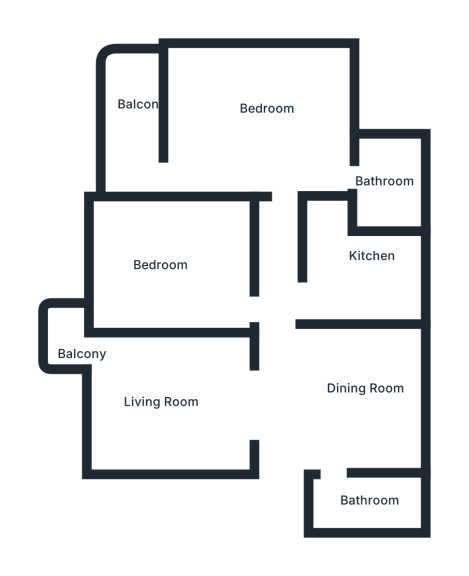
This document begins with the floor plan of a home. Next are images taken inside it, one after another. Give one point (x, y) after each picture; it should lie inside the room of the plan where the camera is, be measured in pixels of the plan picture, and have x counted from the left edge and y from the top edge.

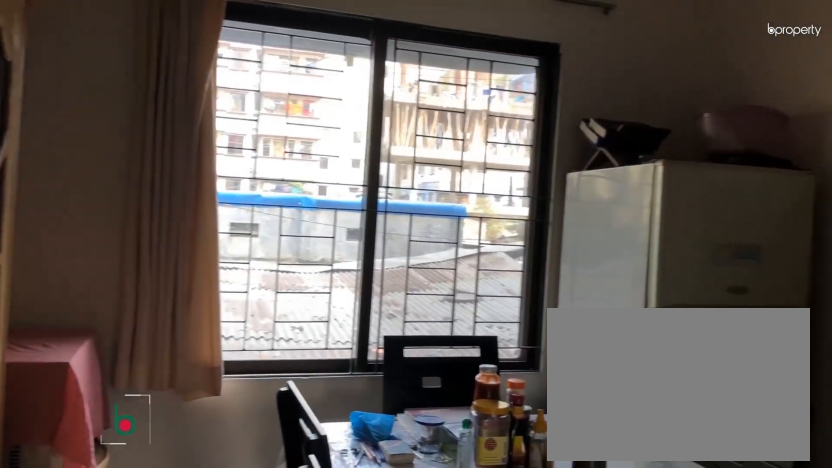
(336, 391)
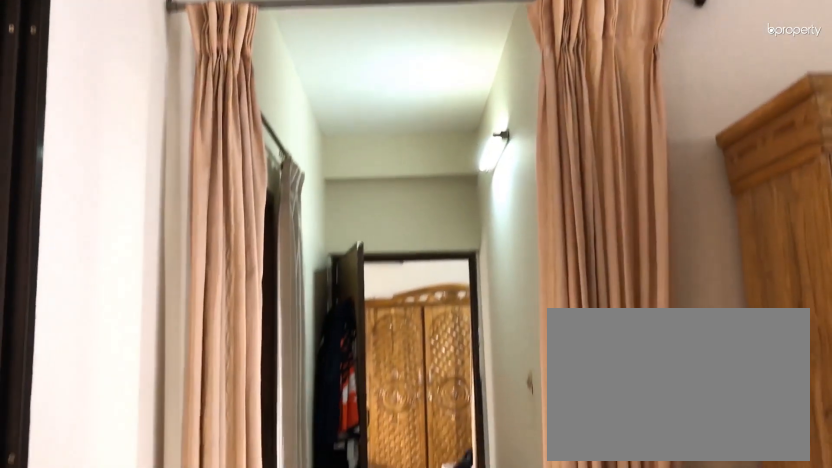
(336, 391)
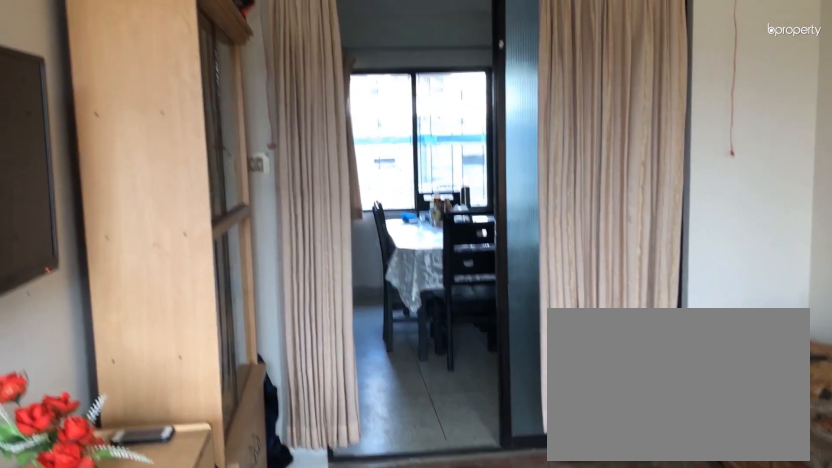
(161, 398)
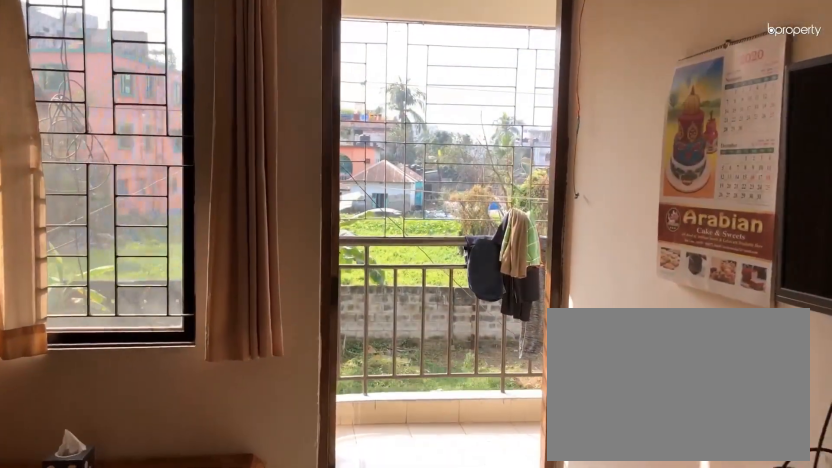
(161, 398)
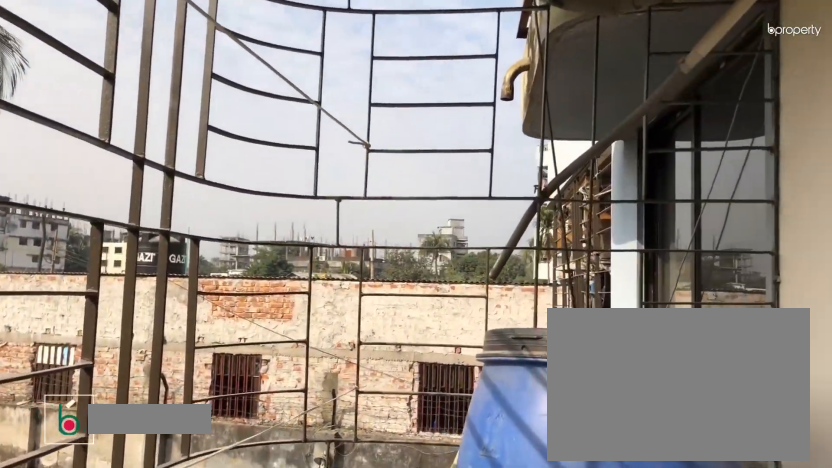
(64, 333)
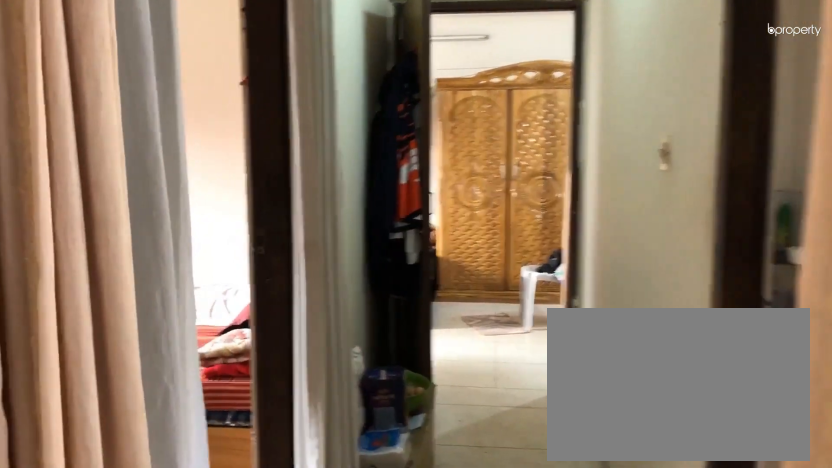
(288, 302)
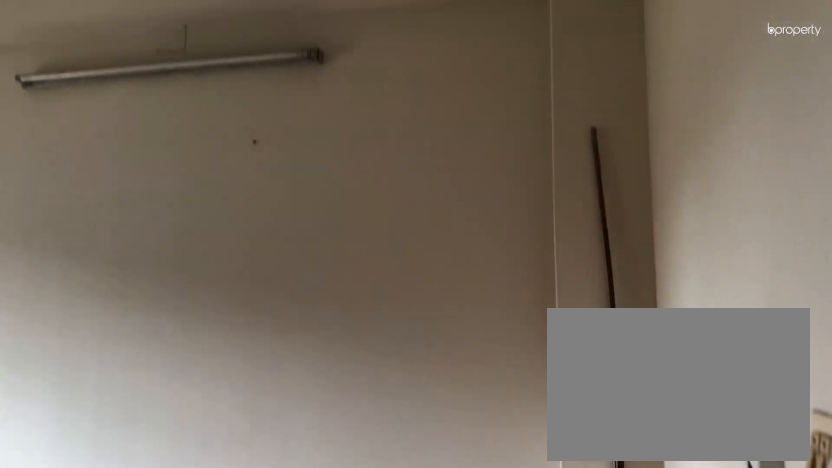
(168, 268)
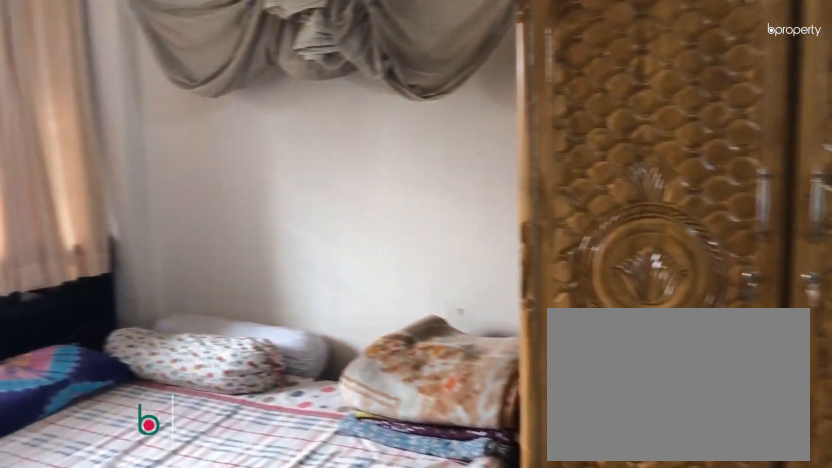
(254, 110)
